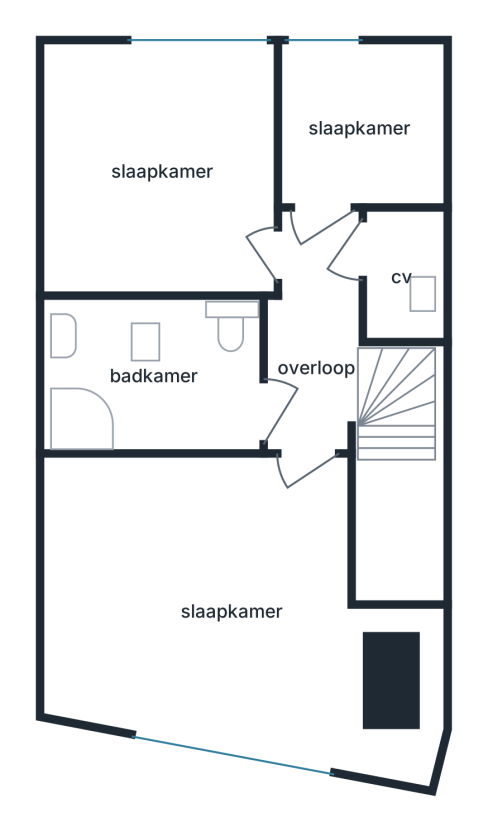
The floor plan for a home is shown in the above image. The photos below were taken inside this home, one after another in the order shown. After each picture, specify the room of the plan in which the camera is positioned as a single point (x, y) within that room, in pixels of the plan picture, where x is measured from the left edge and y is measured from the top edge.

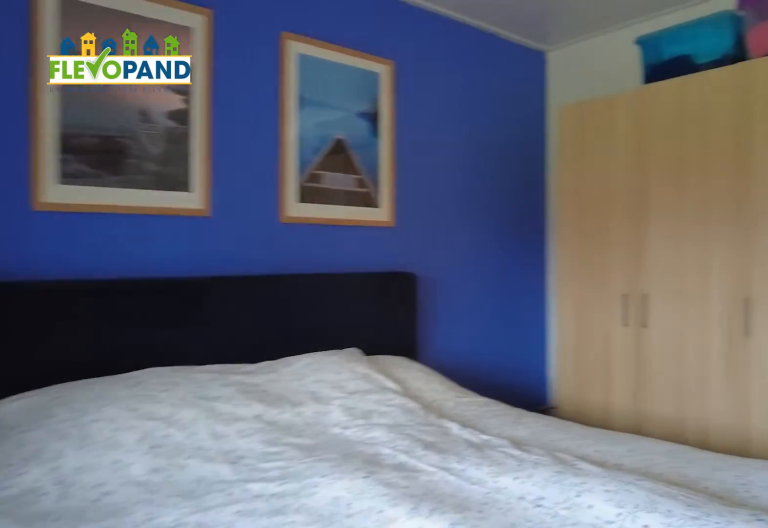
(224, 643)
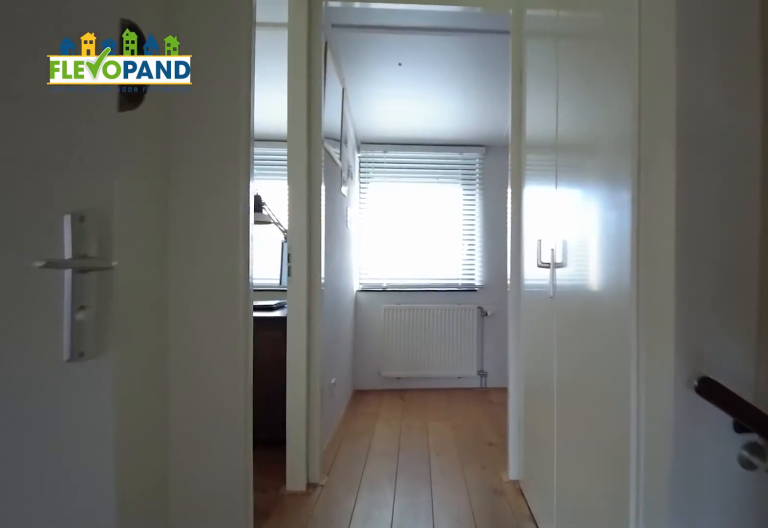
(314, 334)
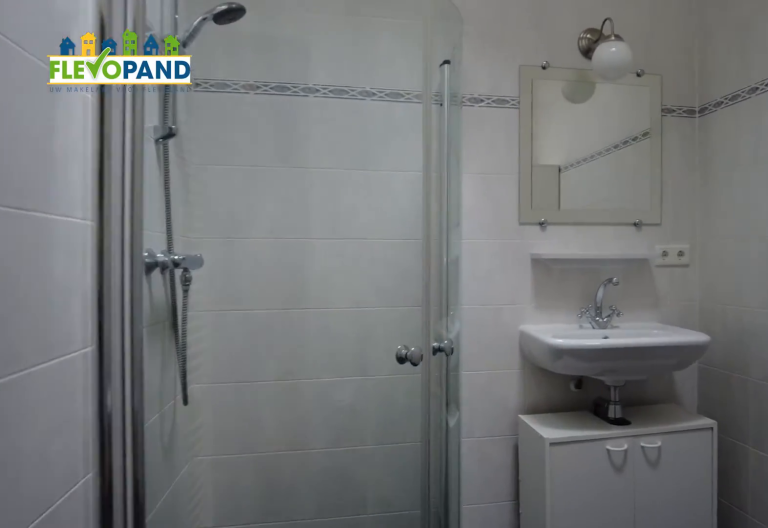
(78, 421)
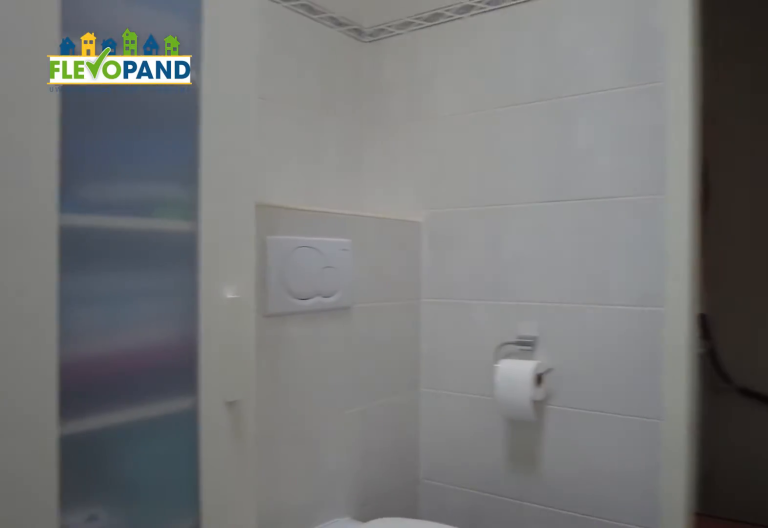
(78, 421)
